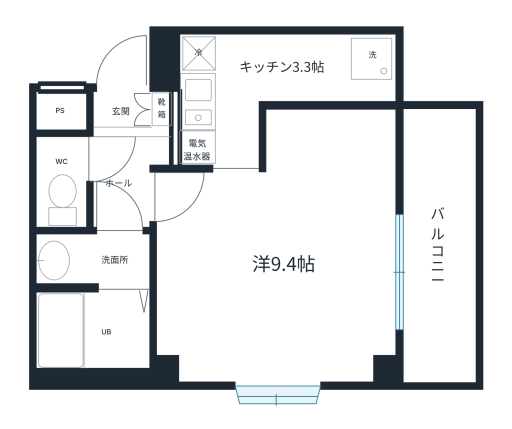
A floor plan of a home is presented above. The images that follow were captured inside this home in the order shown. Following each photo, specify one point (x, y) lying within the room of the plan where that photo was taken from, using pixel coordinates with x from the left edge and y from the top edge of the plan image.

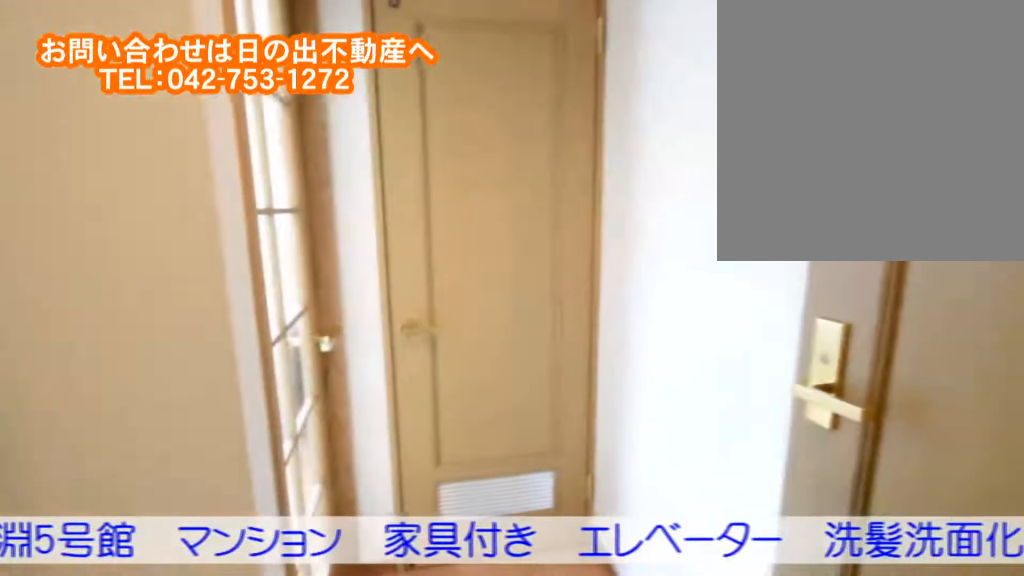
(126, 136)
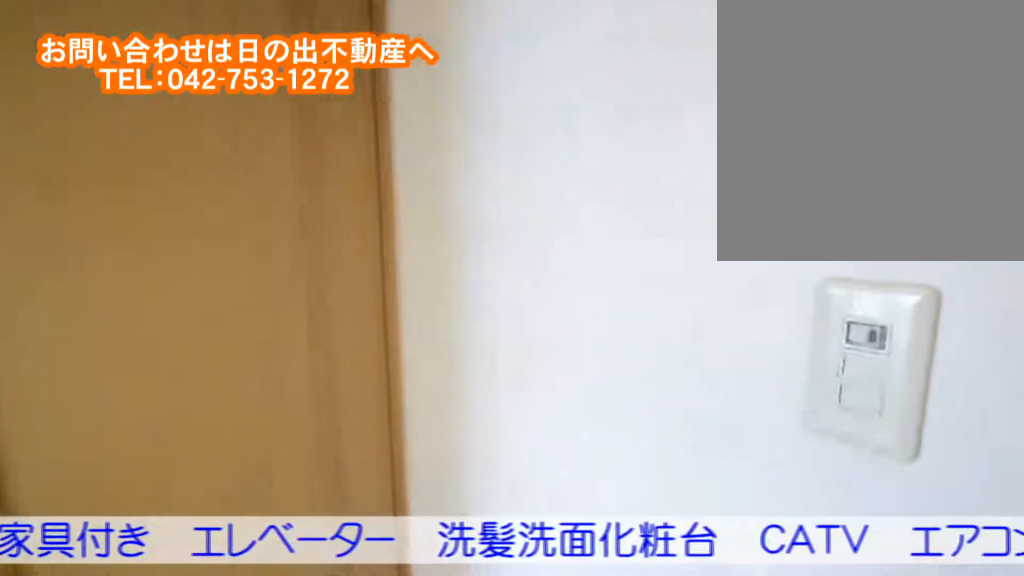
(127, 136)
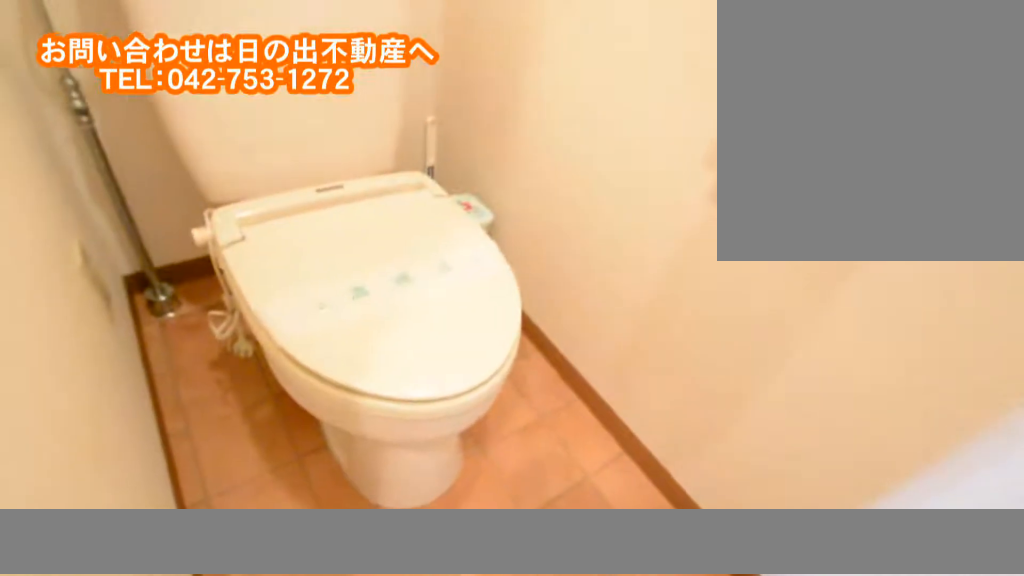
(63, 170)
